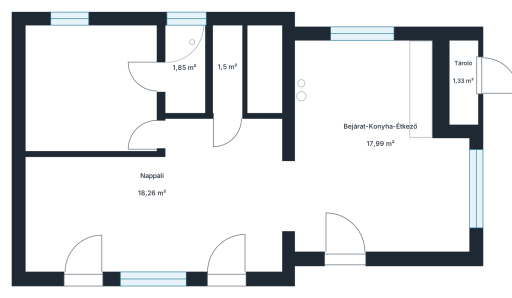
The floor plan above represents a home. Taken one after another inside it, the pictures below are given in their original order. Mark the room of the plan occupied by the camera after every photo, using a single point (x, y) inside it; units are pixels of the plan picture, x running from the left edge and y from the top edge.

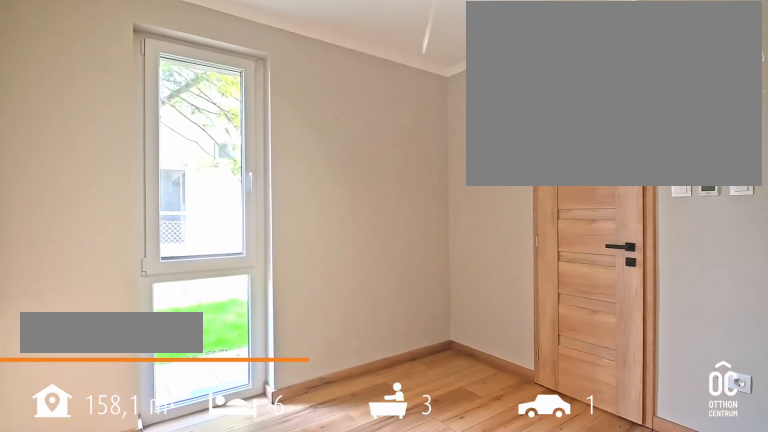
(91, 86)
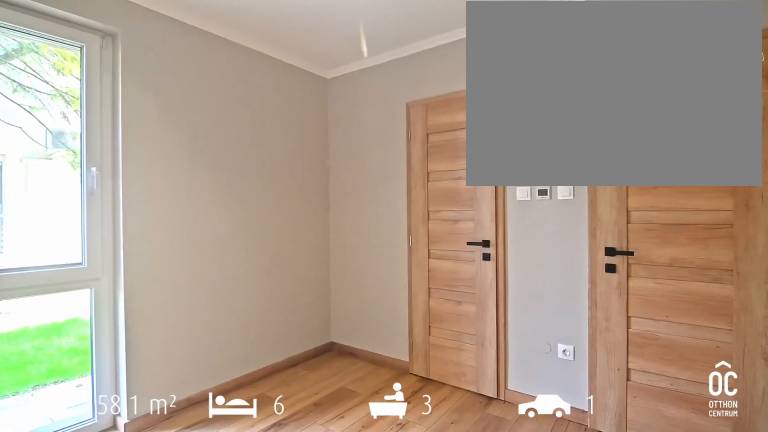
(91, 86)
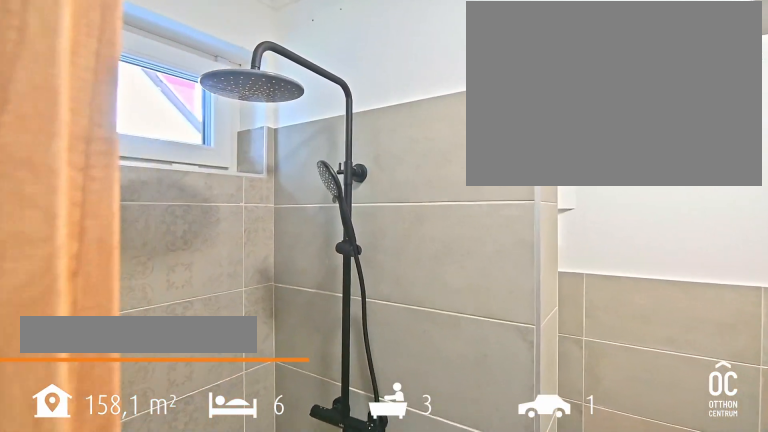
(185, 71)
